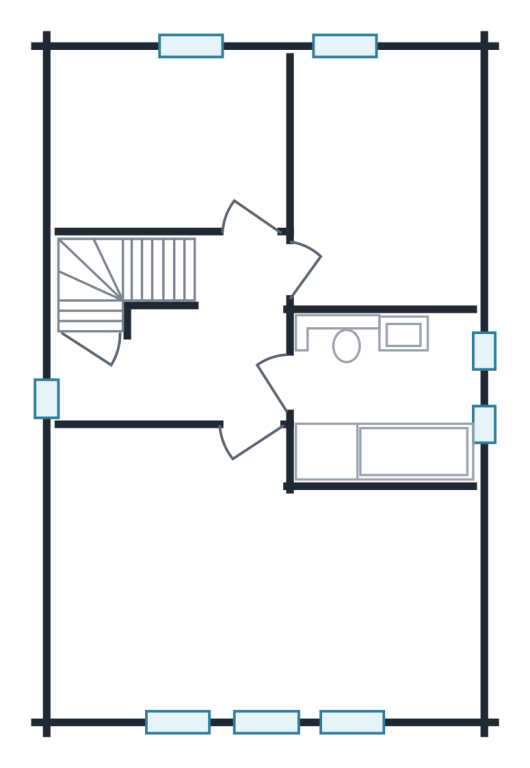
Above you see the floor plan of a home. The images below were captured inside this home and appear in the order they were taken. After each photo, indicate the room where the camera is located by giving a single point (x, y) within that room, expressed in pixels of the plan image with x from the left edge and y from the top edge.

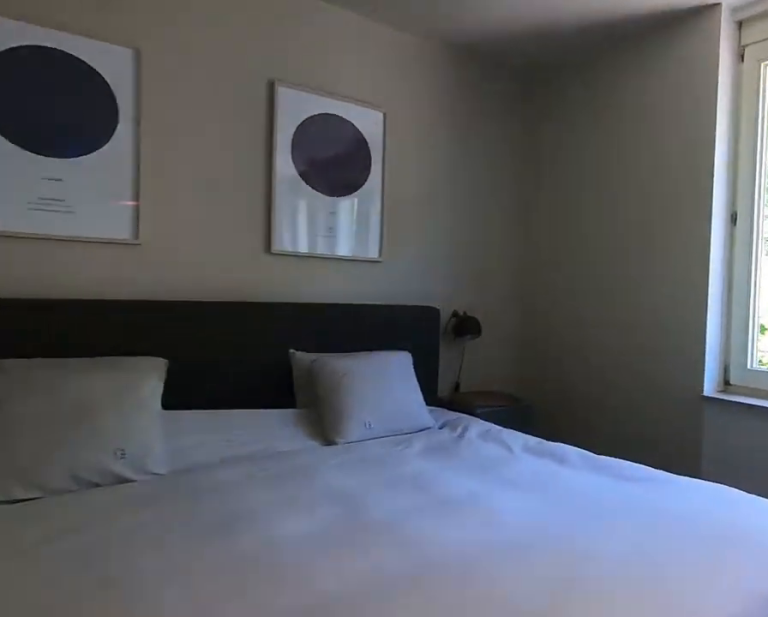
(252, 583)
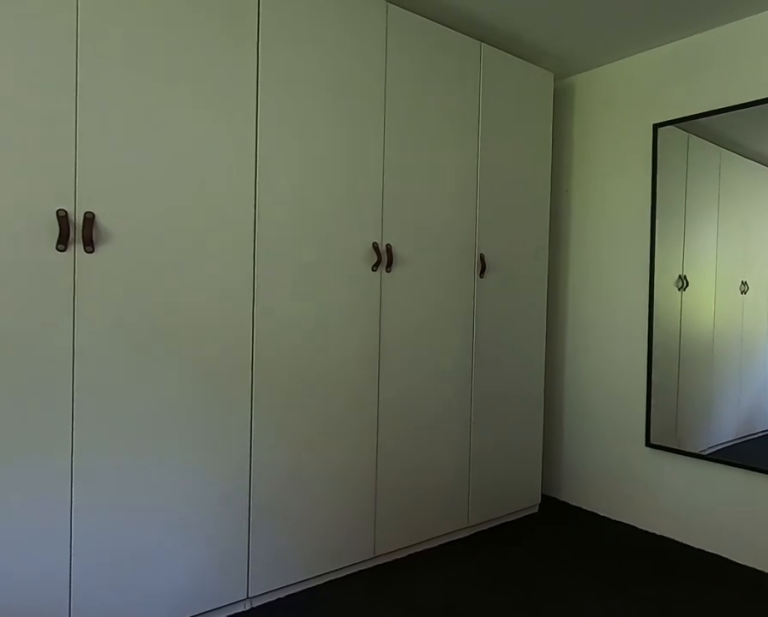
(252, 583)
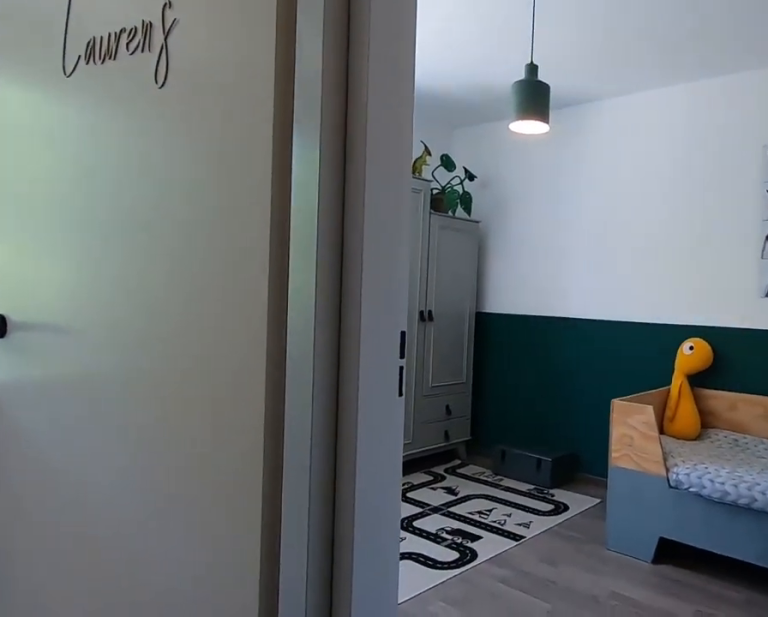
(191, 347)
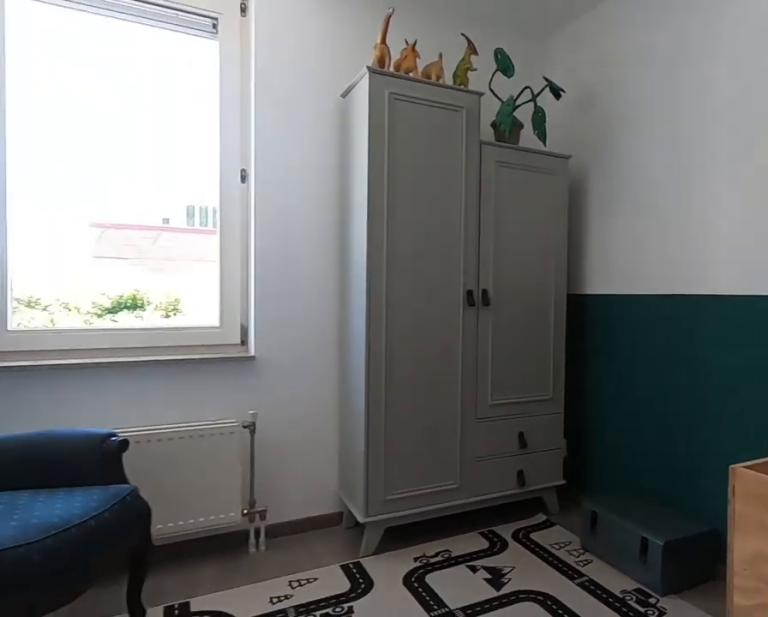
(382, 180)
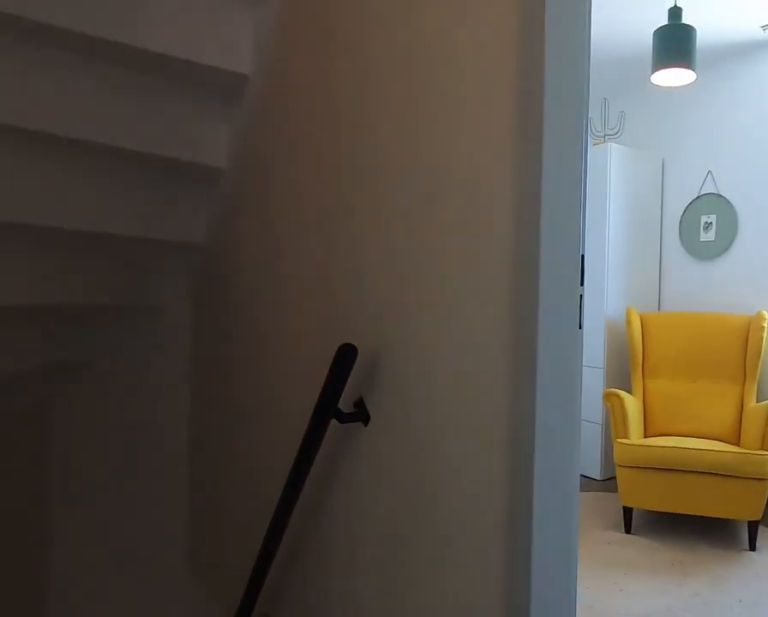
(191, 347)
